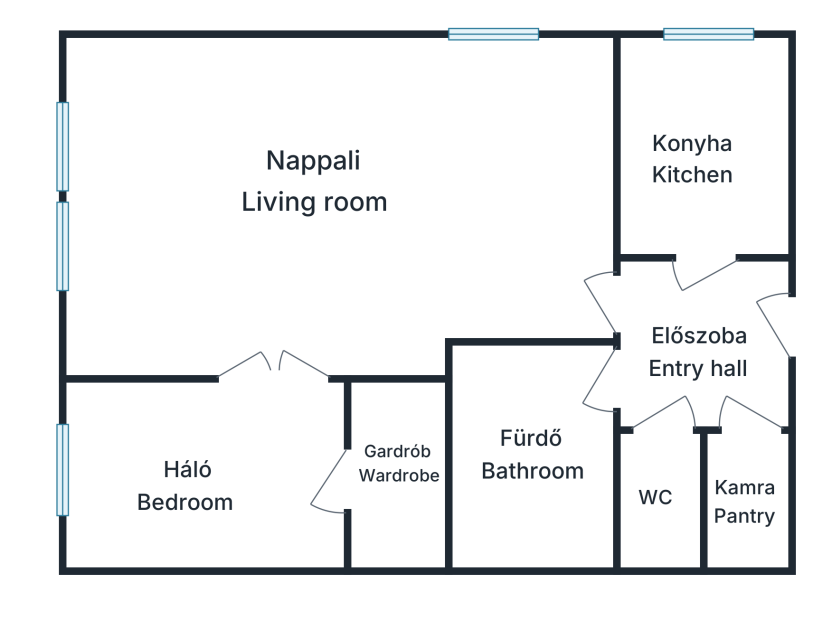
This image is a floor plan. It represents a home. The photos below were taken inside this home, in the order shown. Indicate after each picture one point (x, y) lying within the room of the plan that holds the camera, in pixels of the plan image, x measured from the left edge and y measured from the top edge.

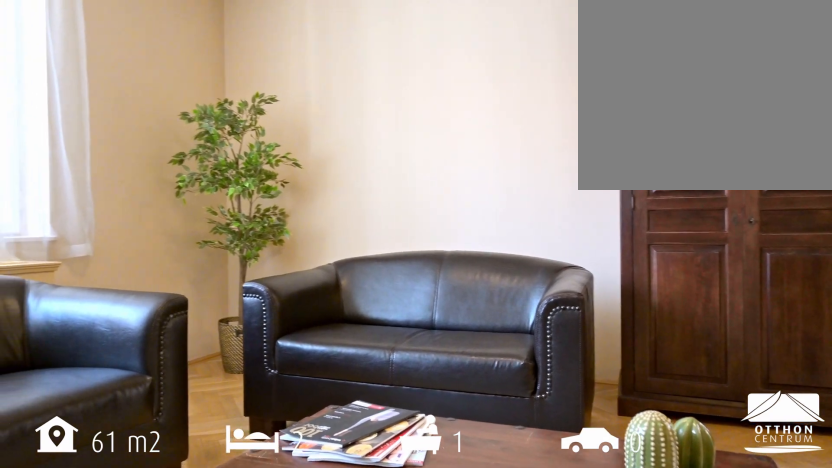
(346, 199)
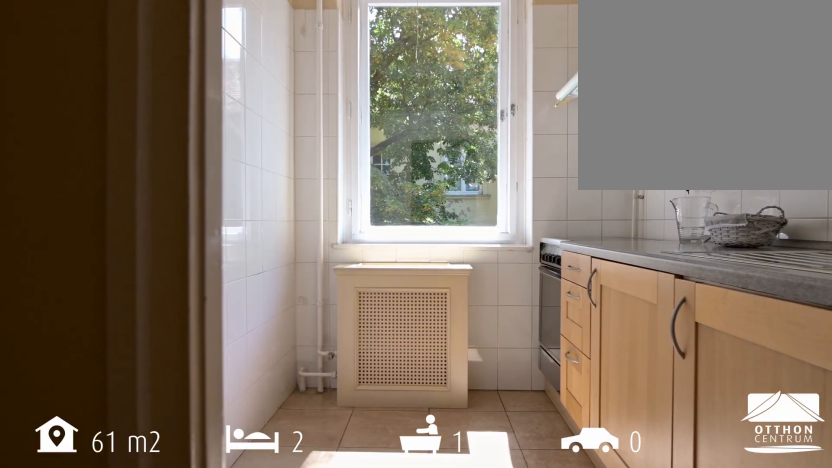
(696, 149)
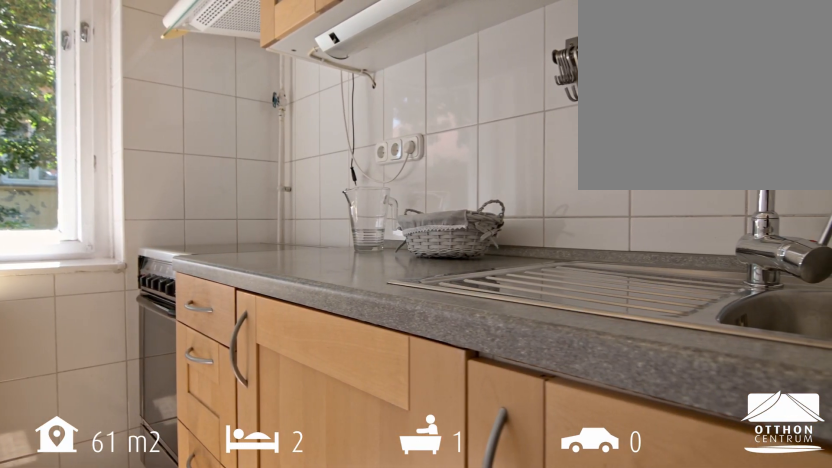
(696, 149)
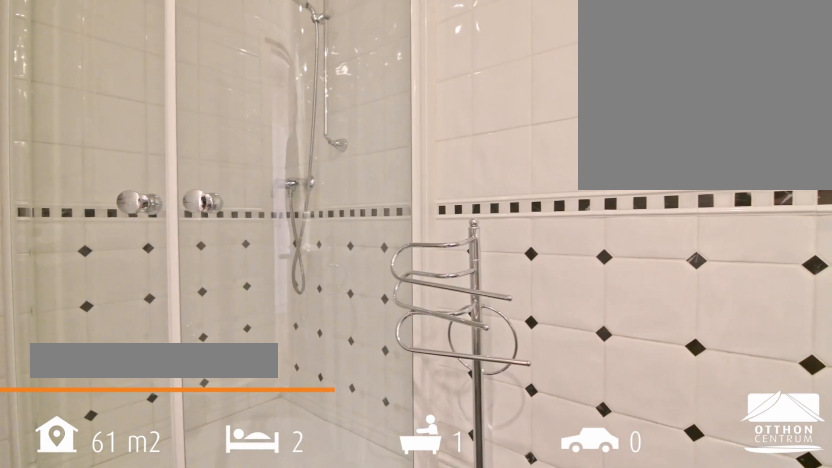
(527, 463)
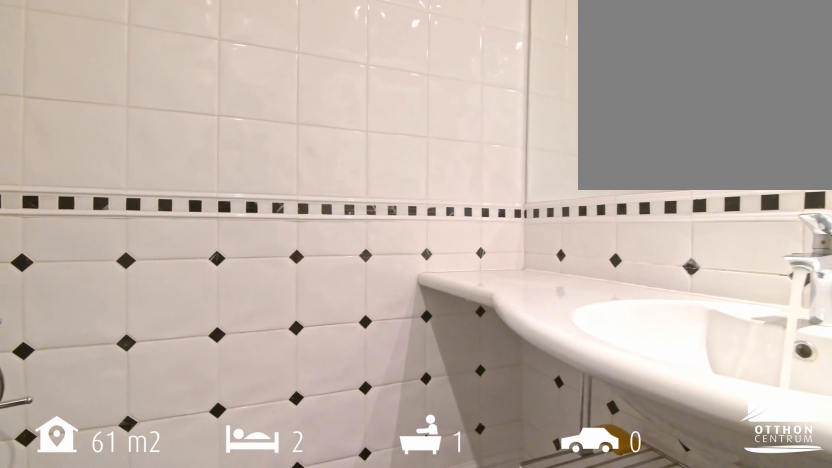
(527, 463)
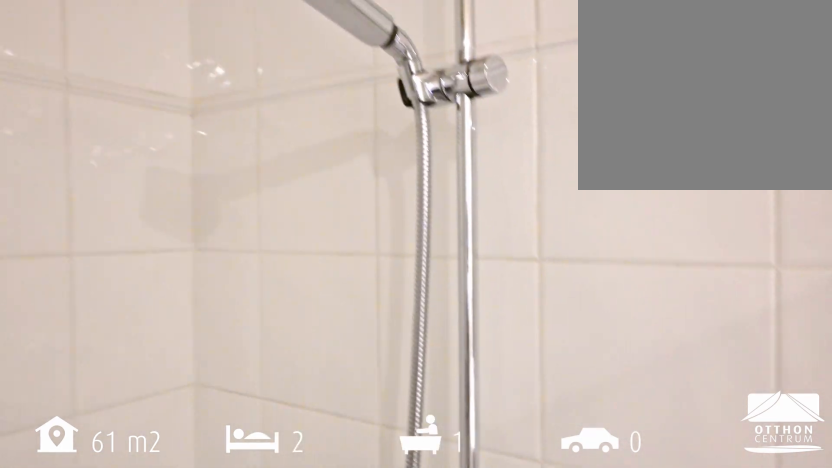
(527, 463)
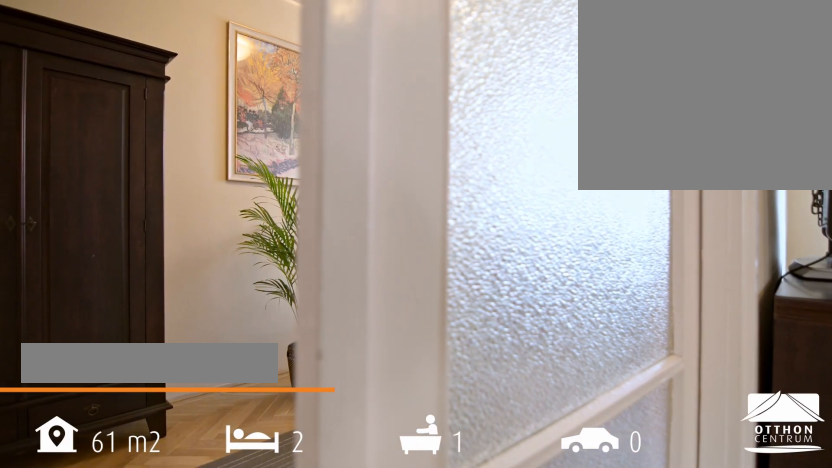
(230, 471)
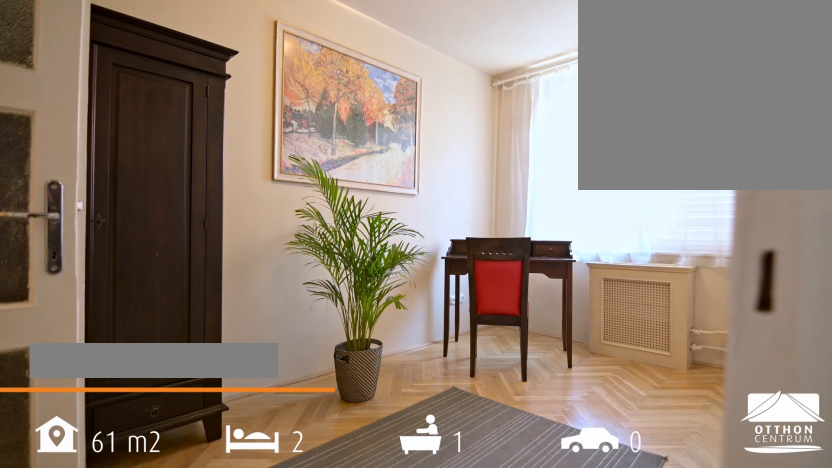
(230, 471)
